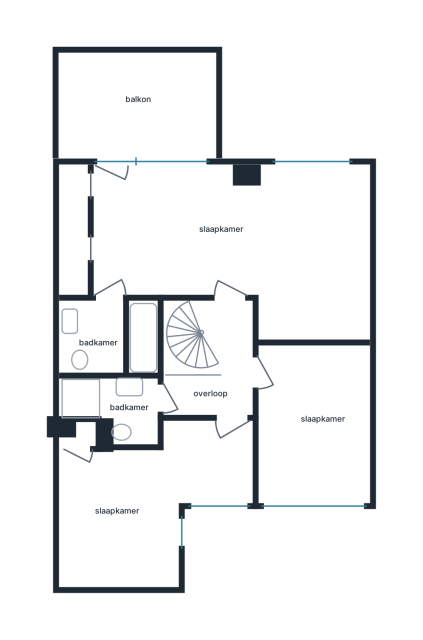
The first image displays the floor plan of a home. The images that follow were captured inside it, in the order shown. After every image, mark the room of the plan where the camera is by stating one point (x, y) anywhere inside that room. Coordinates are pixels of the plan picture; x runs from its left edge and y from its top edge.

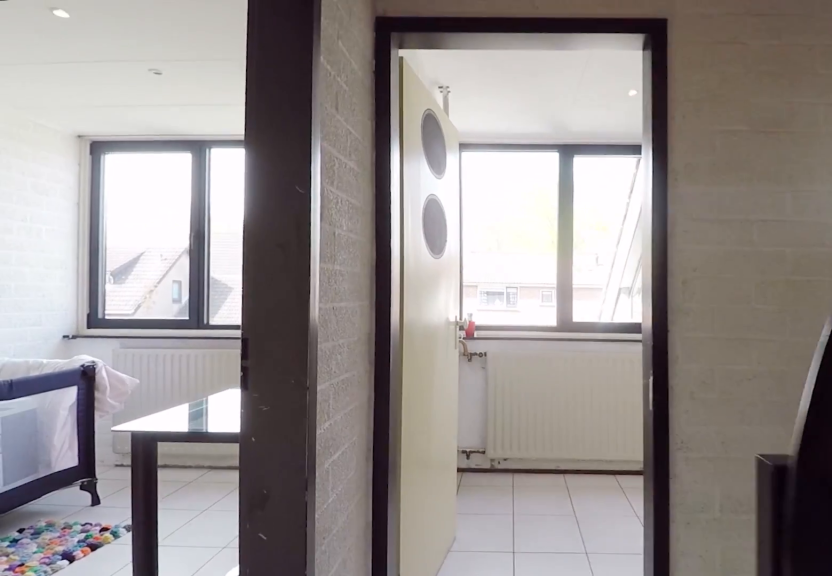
(216, 365)
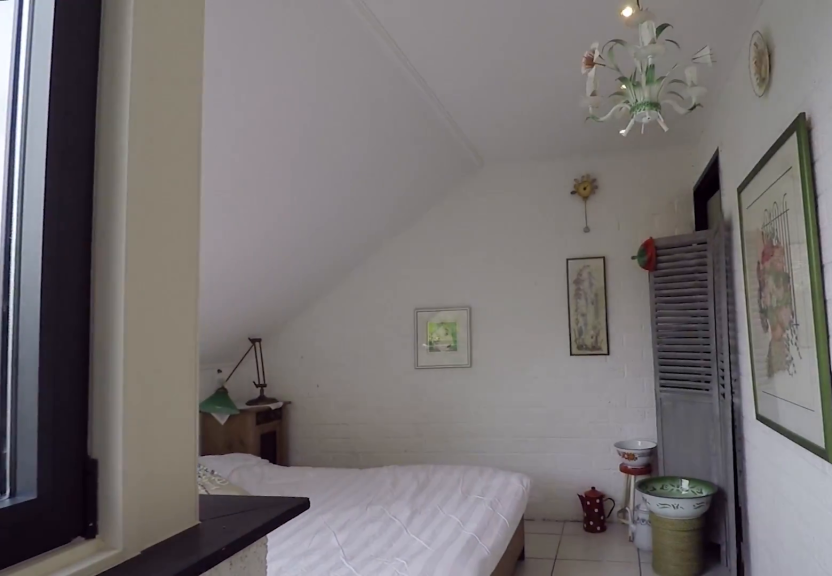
(151, 488)
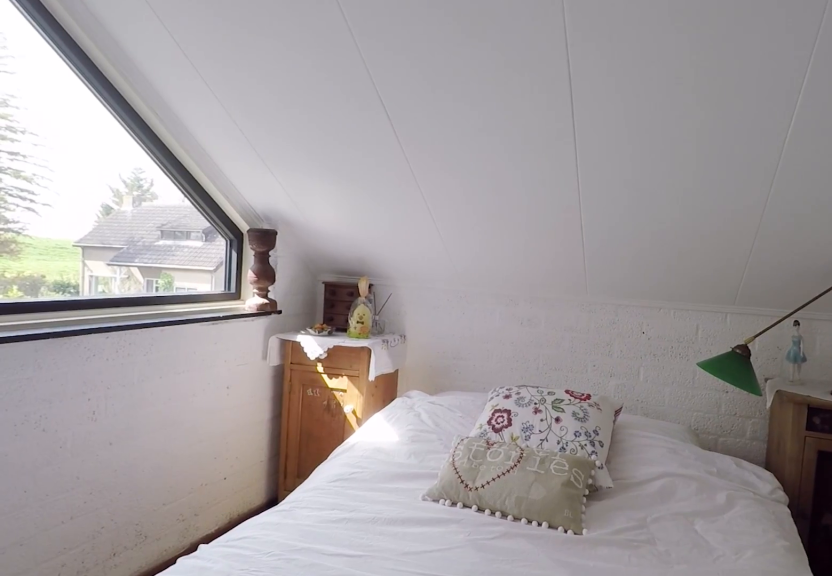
(151, 488)
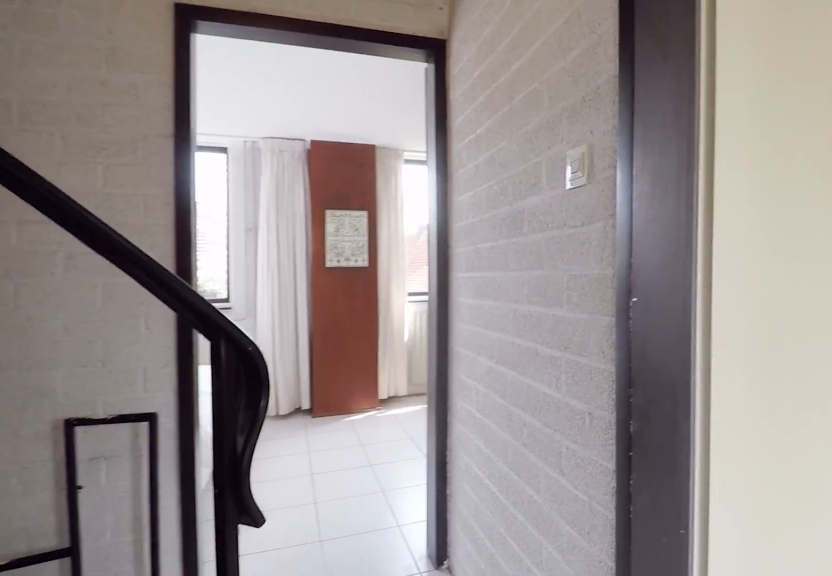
(216, 365)
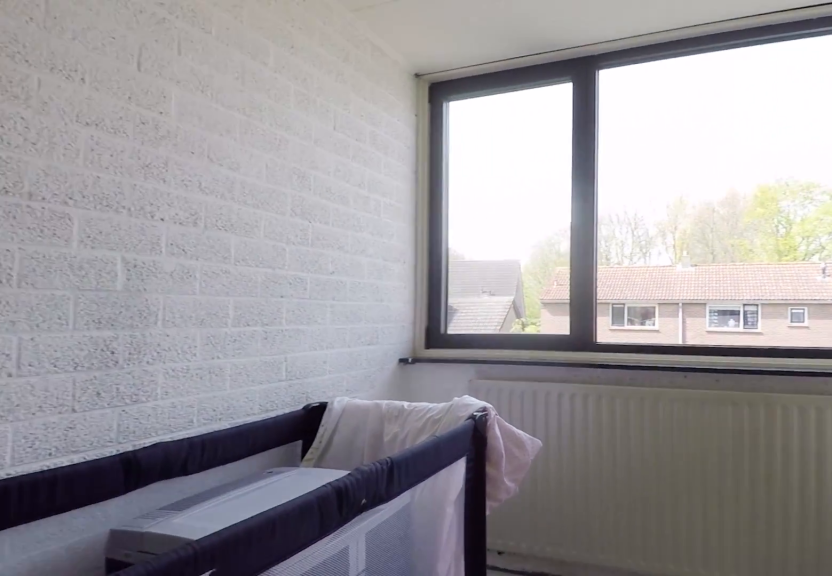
(312, 423)
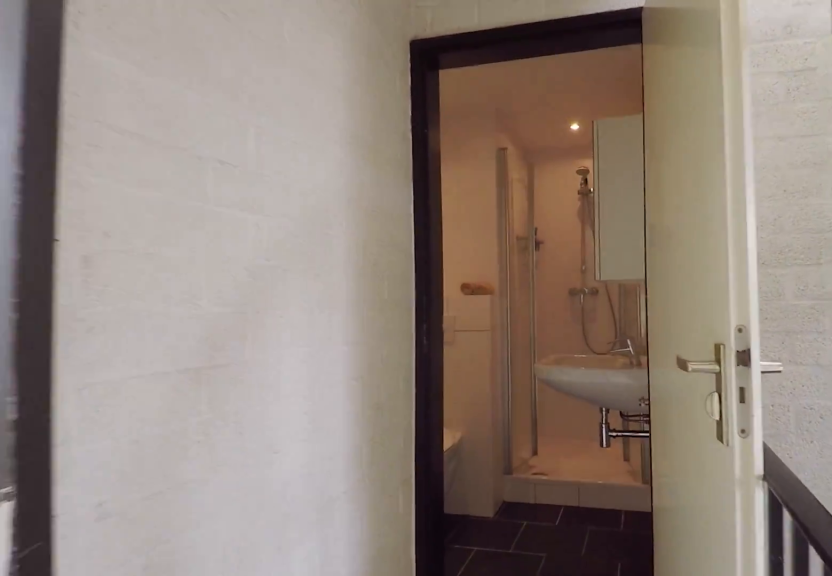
(215, 365)
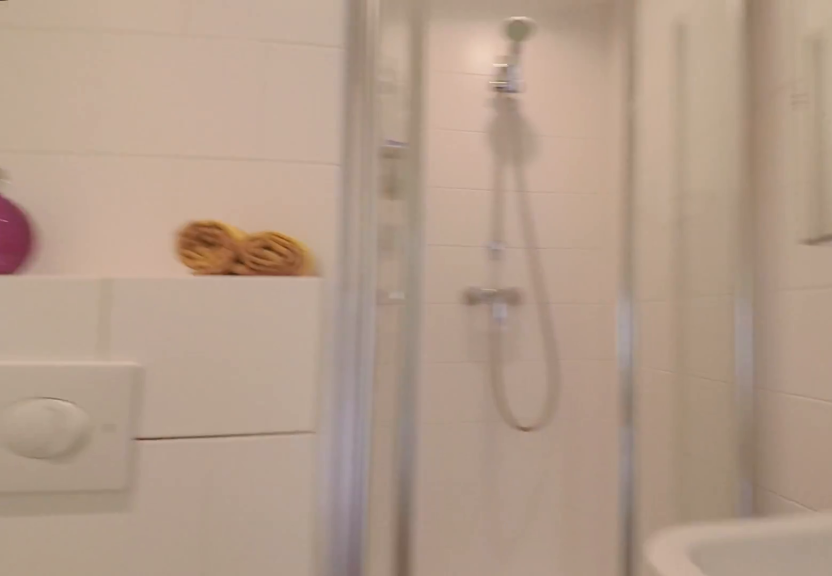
(115, 407)
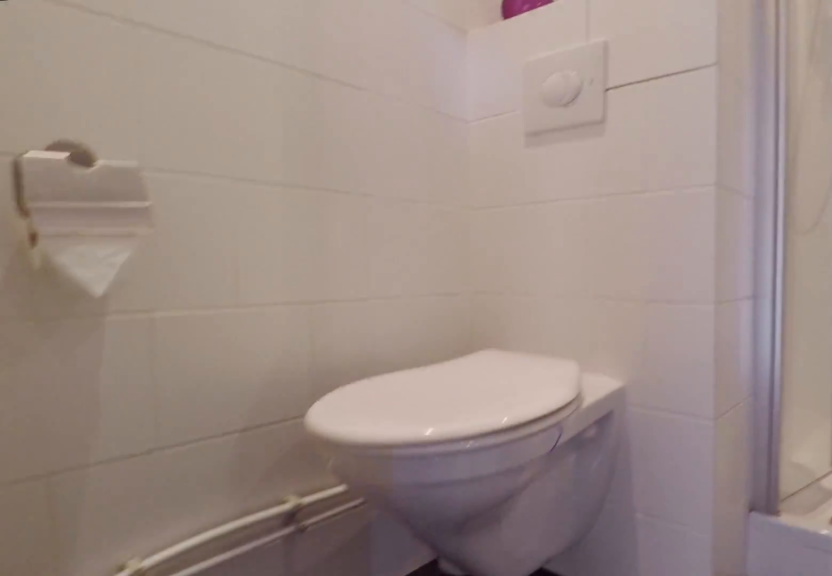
(115, 407)
